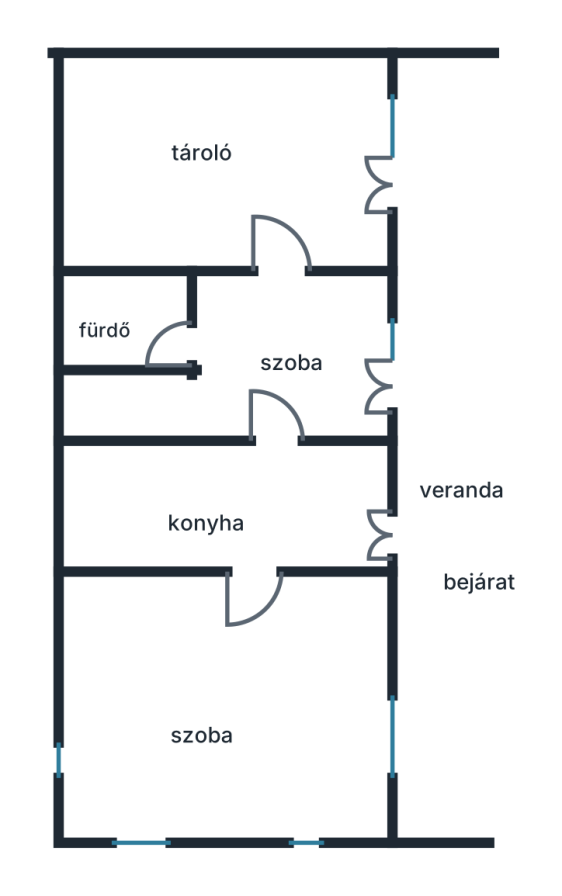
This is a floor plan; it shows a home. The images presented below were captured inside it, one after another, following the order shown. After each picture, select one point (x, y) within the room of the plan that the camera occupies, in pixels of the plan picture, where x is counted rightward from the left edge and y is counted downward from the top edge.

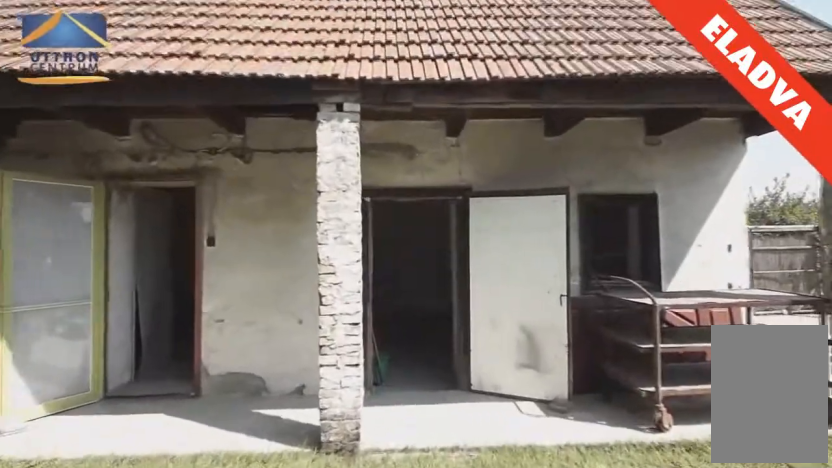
(474, 207)
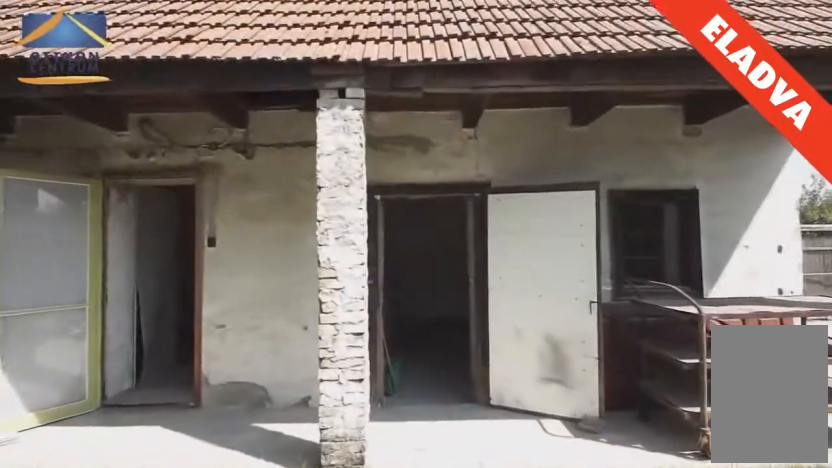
(461, 190)
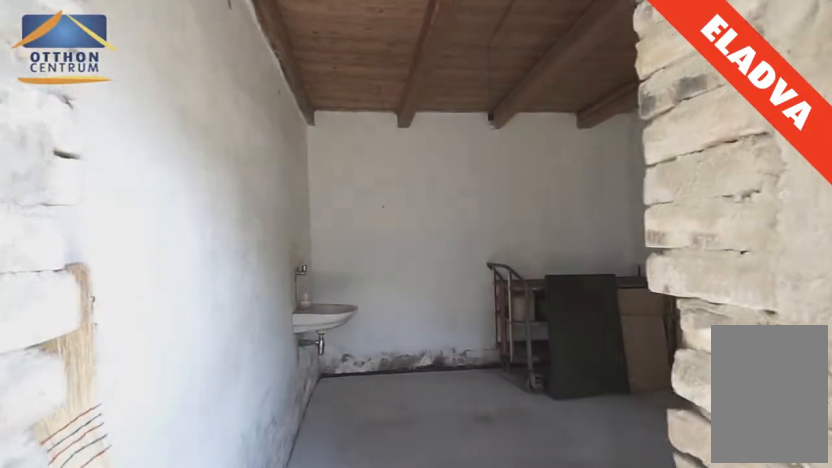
(309, 171)
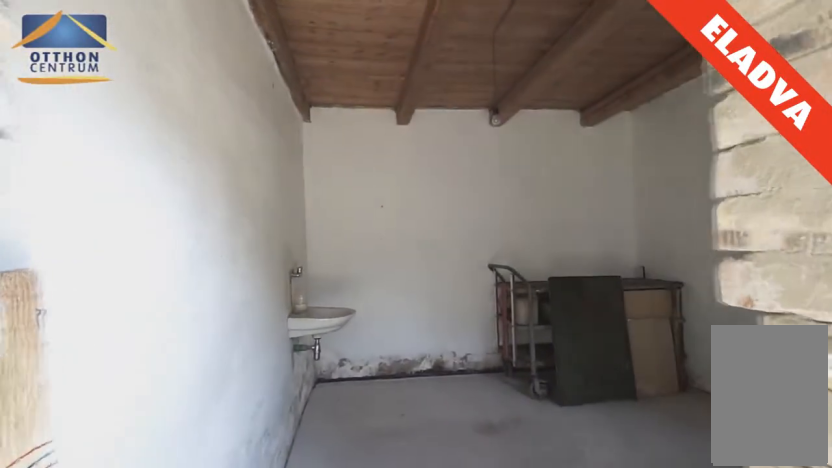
(282, 171)
